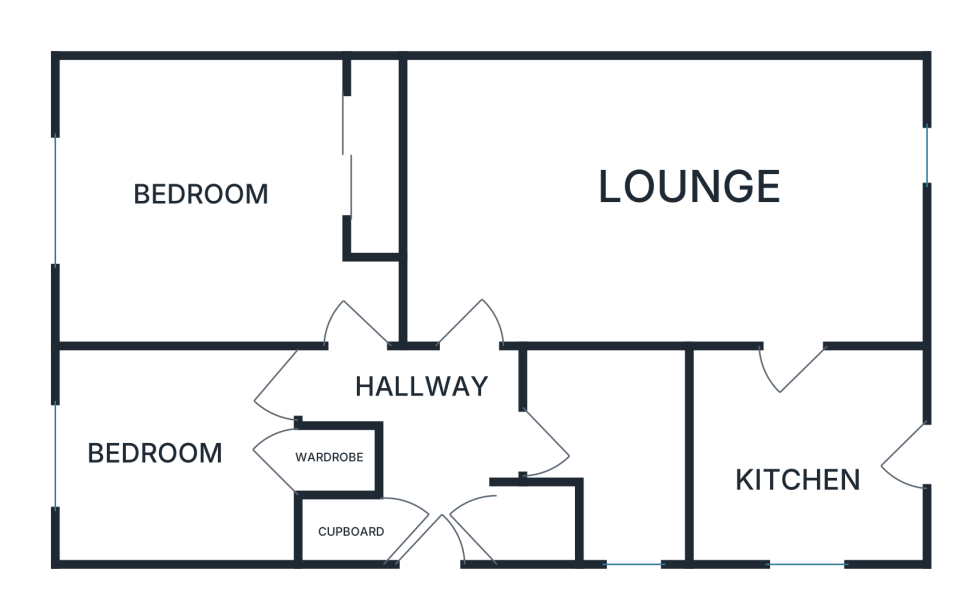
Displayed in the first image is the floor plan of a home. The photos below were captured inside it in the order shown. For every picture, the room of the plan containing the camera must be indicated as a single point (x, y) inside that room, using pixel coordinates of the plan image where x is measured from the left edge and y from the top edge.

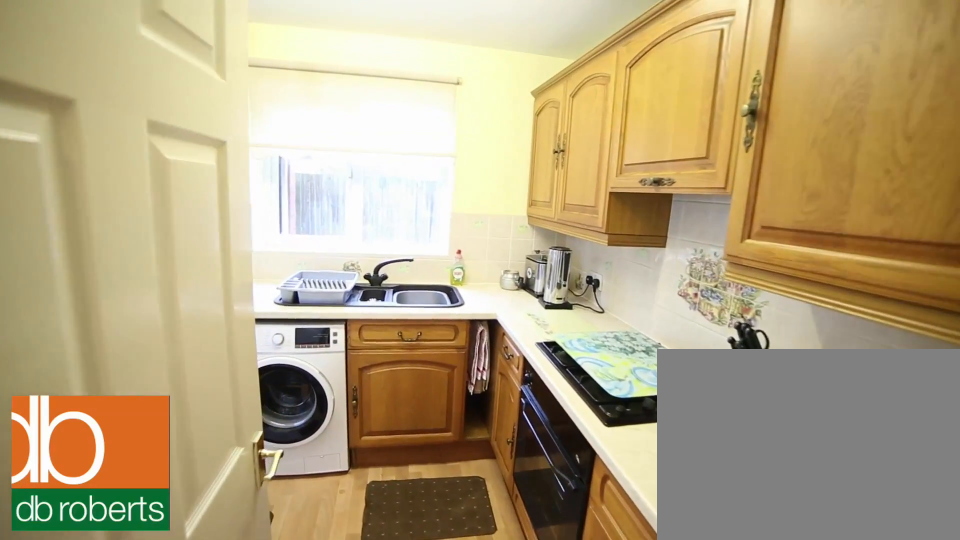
(805, 457)
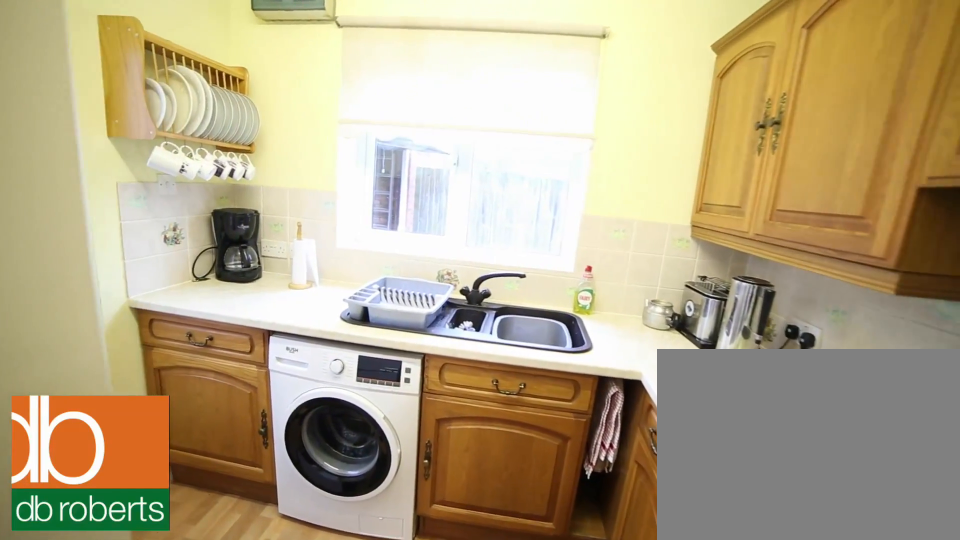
(805, 457)
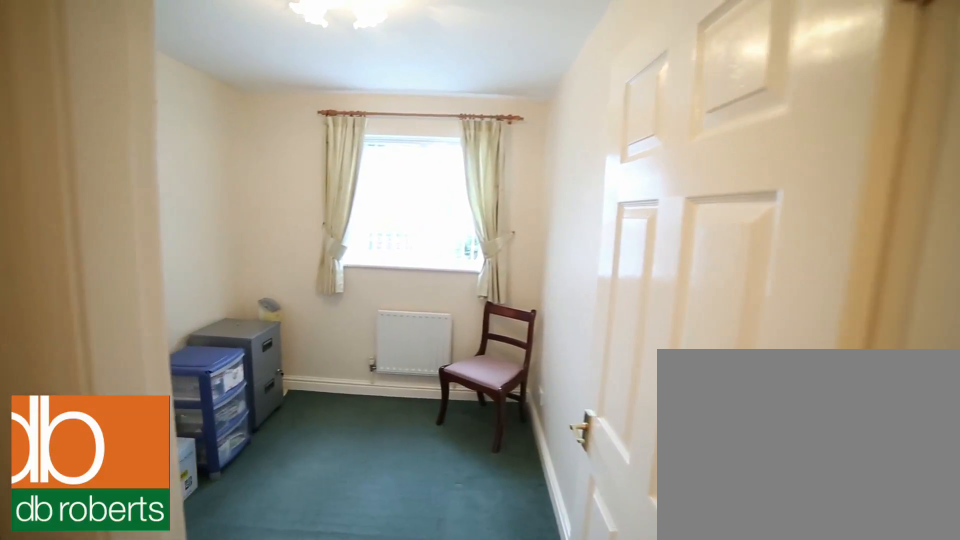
(162, 481)
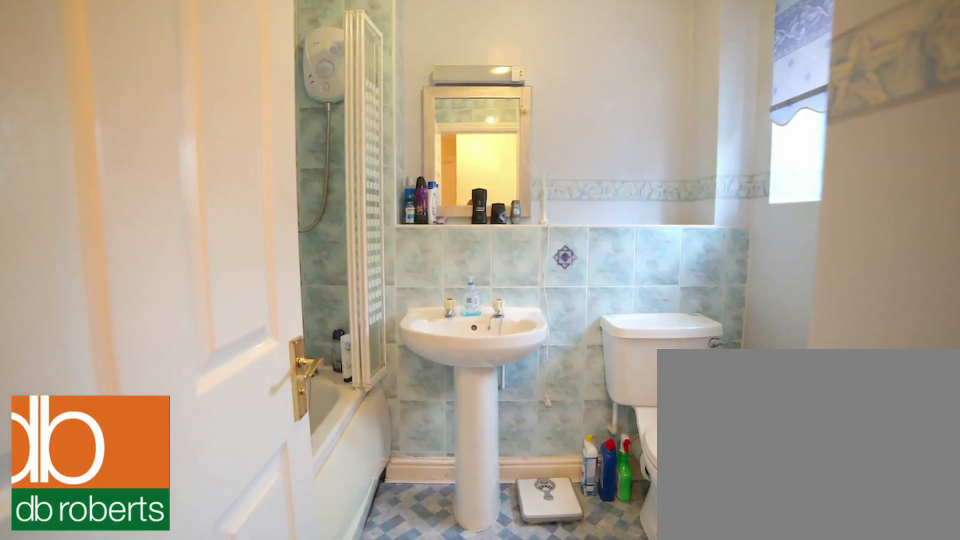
(618, 443)
